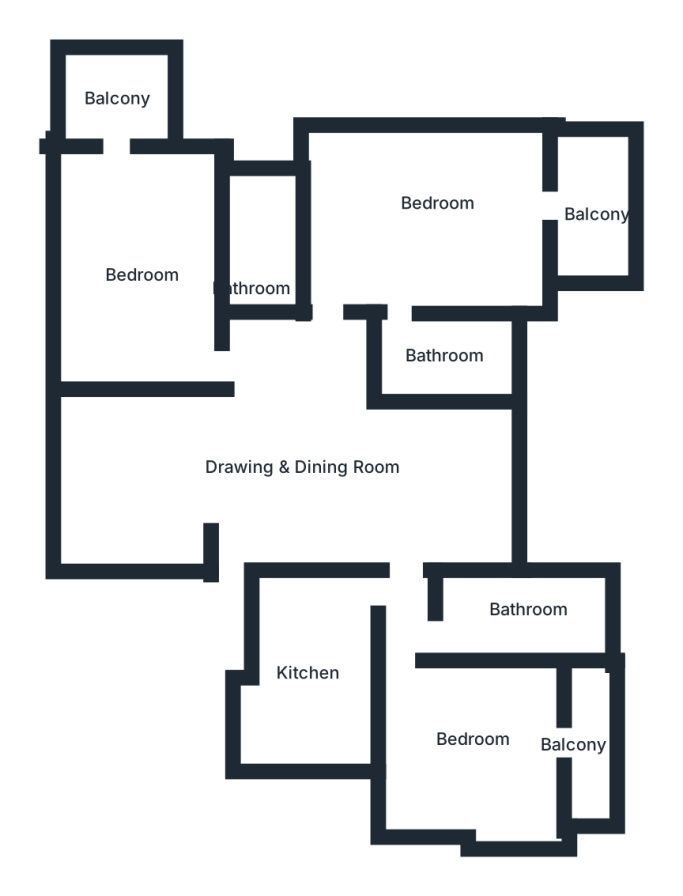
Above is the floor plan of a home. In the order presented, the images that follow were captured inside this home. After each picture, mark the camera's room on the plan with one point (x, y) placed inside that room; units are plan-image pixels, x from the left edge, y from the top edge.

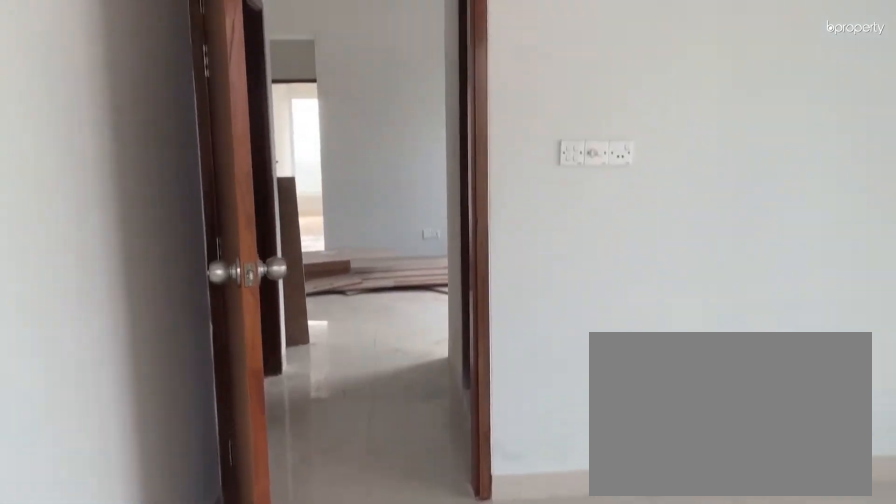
(492, 749)
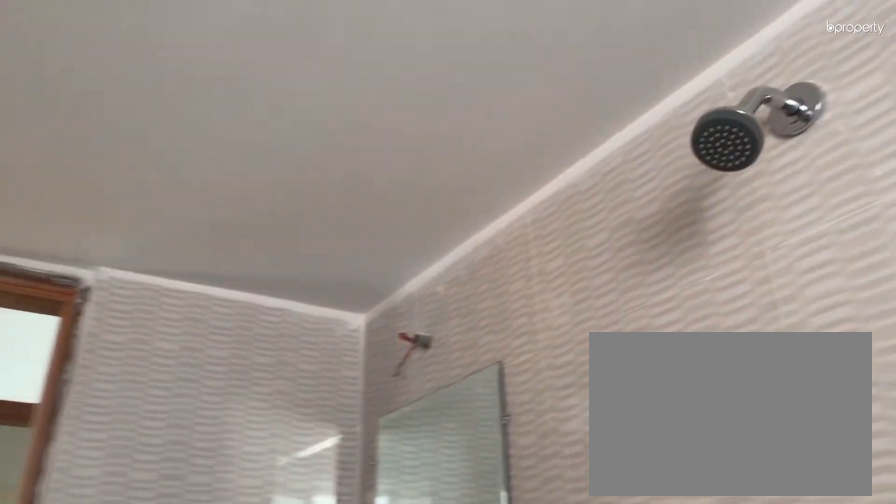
(505, 611)
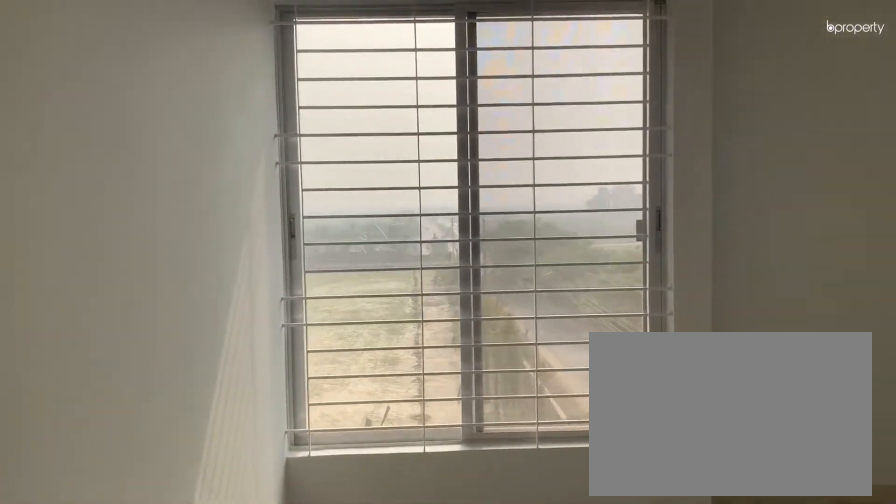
(424, 235)
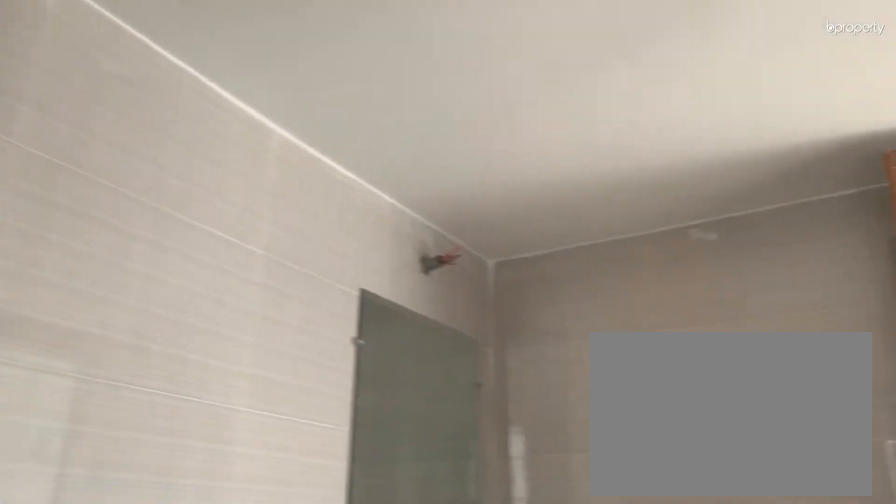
(438, 355)
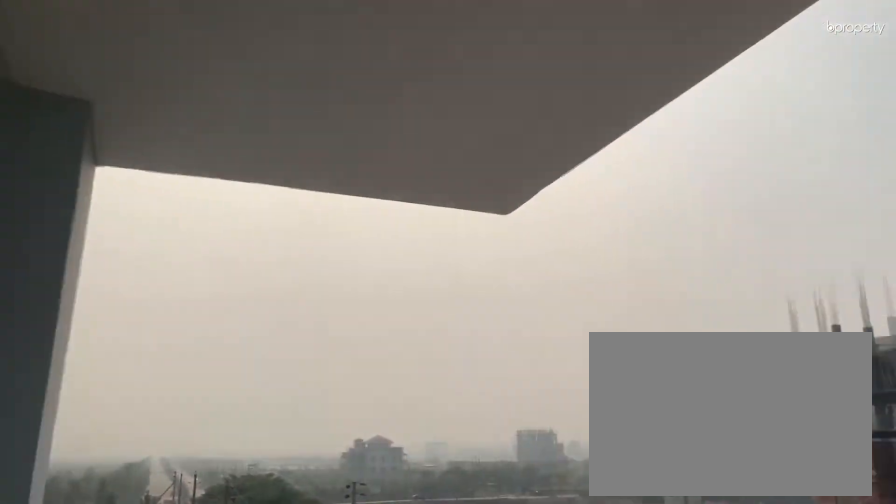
(597, 212)
